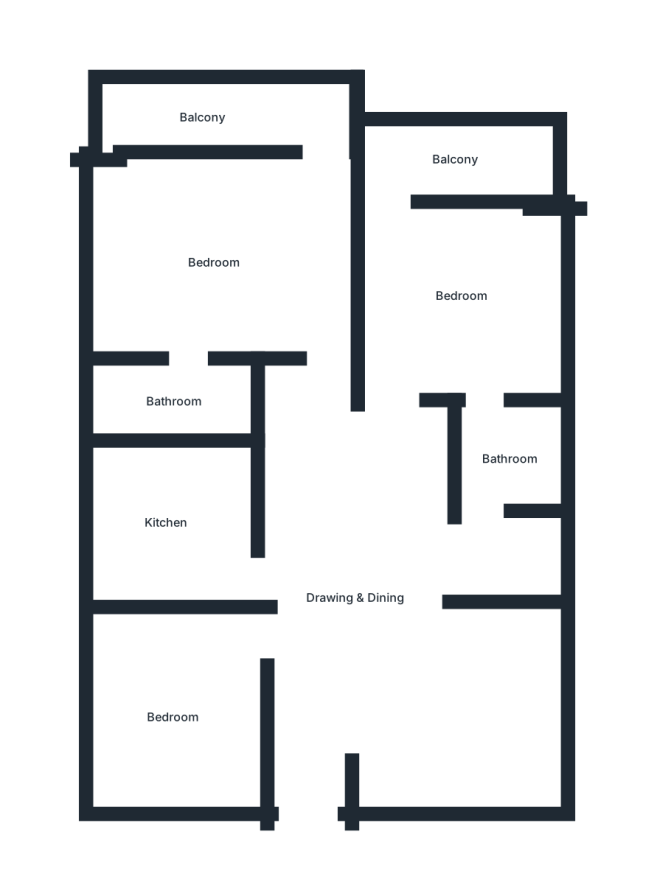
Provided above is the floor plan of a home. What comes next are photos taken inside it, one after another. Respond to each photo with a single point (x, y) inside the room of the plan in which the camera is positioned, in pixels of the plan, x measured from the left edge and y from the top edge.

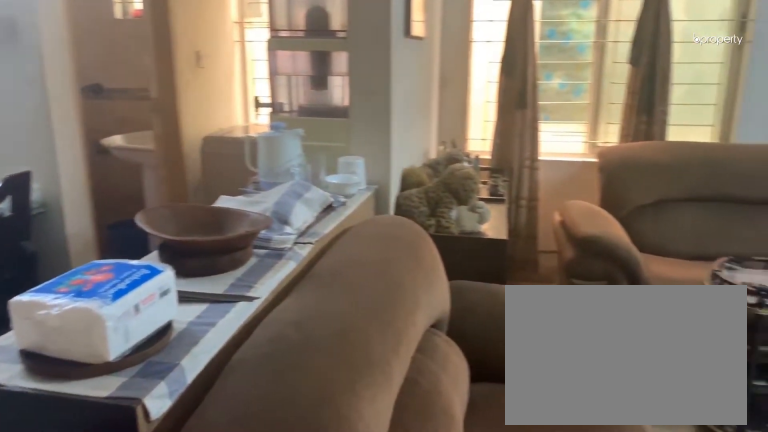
(414, 665)
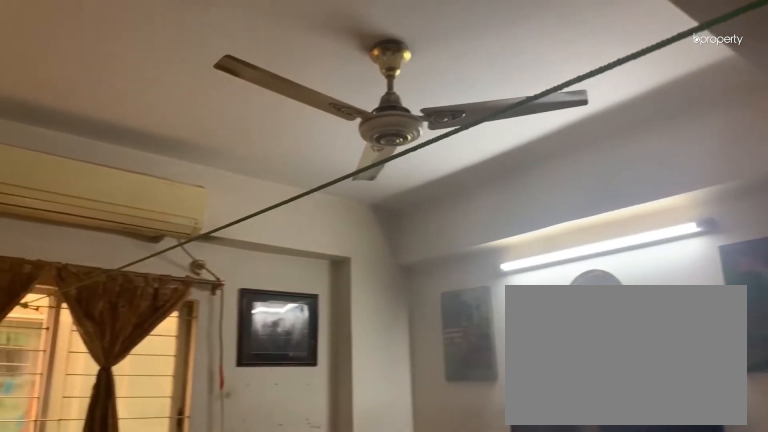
(414, 665)
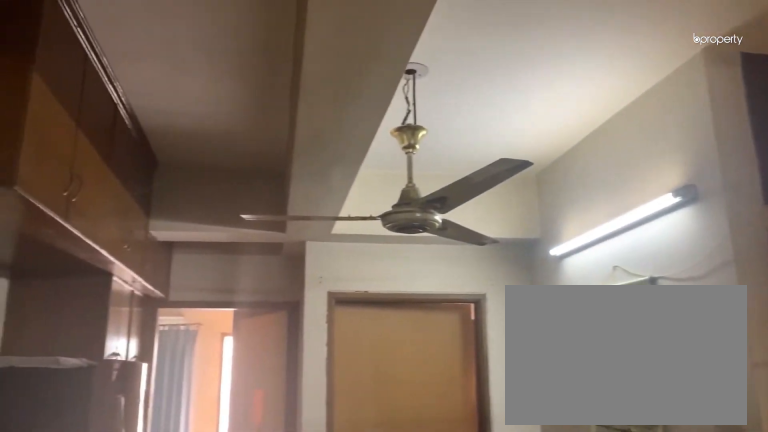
(353, 491)
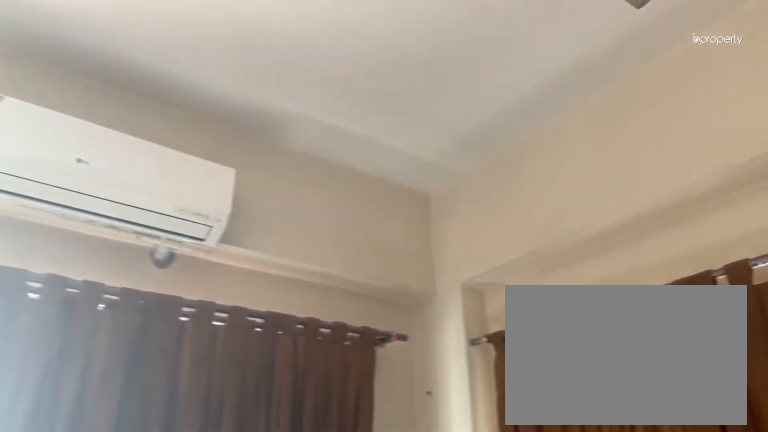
(463, 307)
